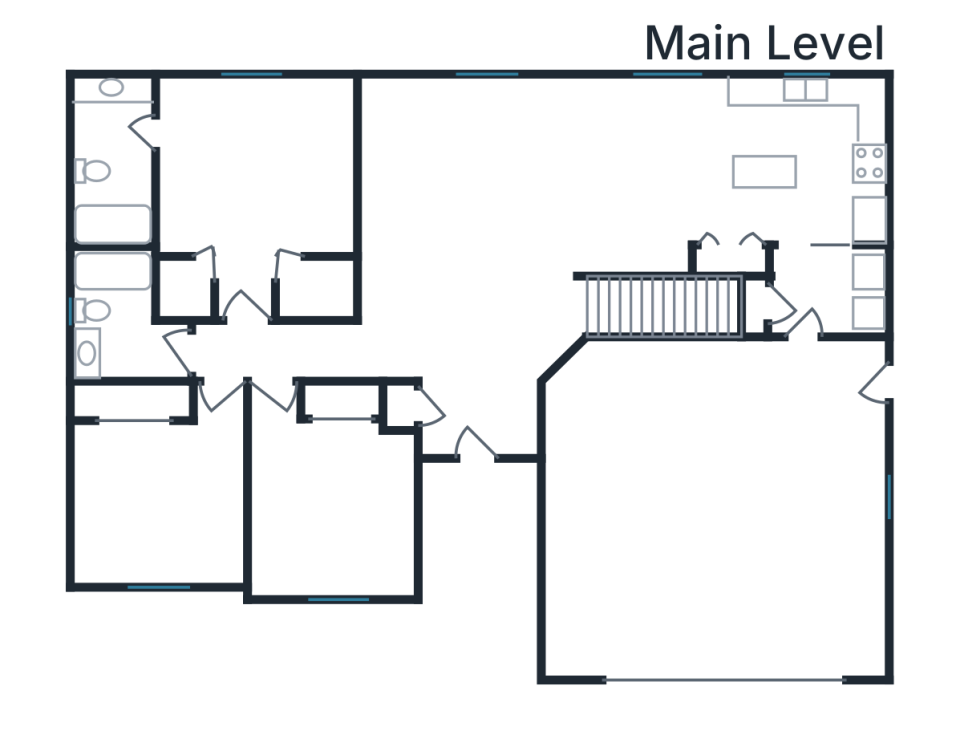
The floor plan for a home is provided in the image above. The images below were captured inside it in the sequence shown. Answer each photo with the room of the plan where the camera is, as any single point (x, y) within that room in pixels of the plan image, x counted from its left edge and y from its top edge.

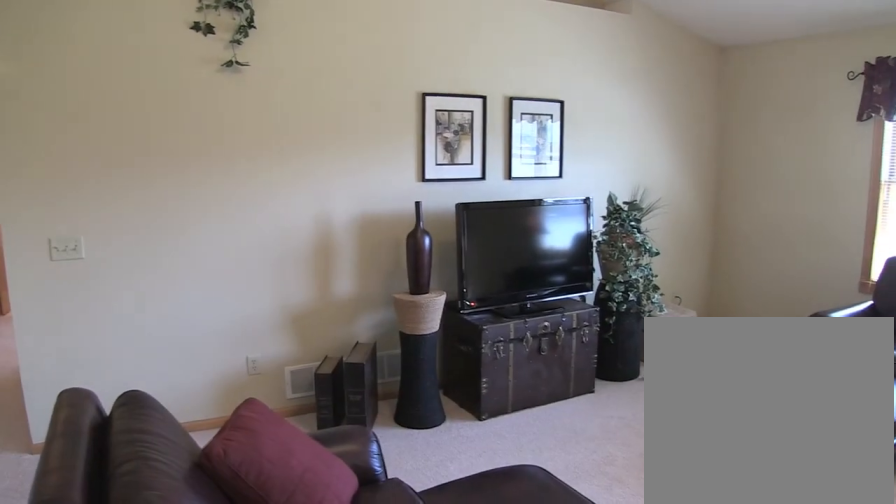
(468, 228)
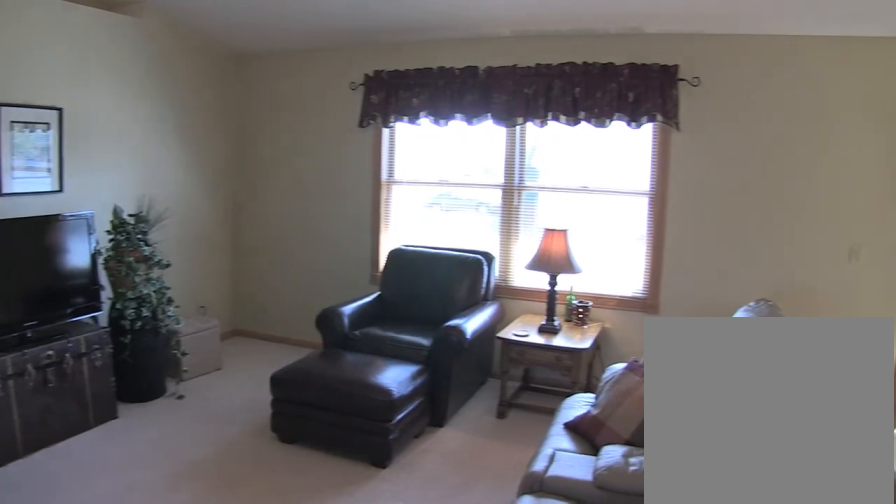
(468, 228)
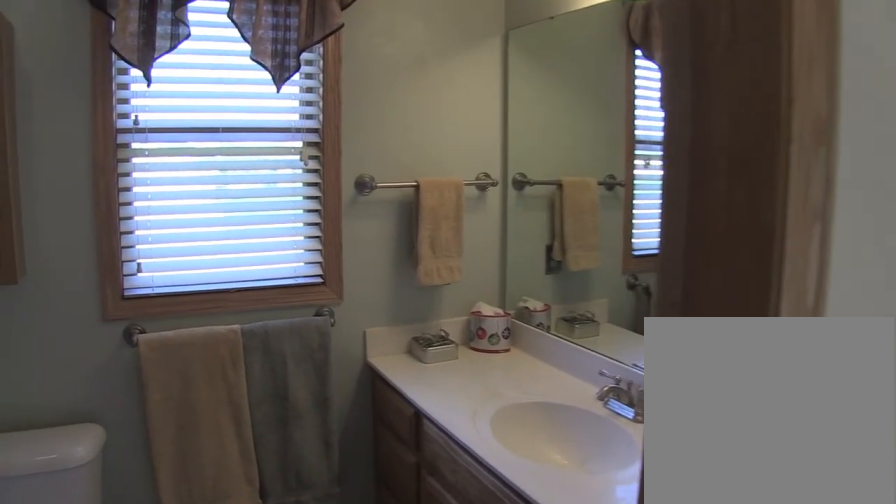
(116, 164)
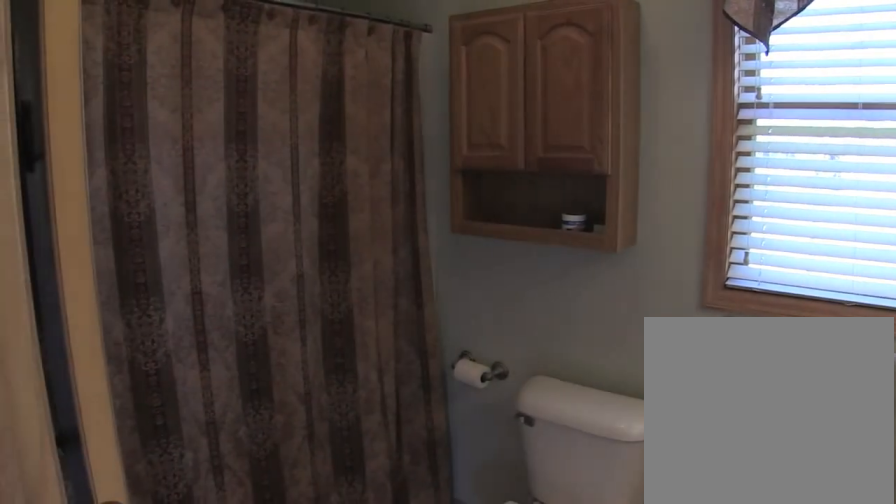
(116, 164)
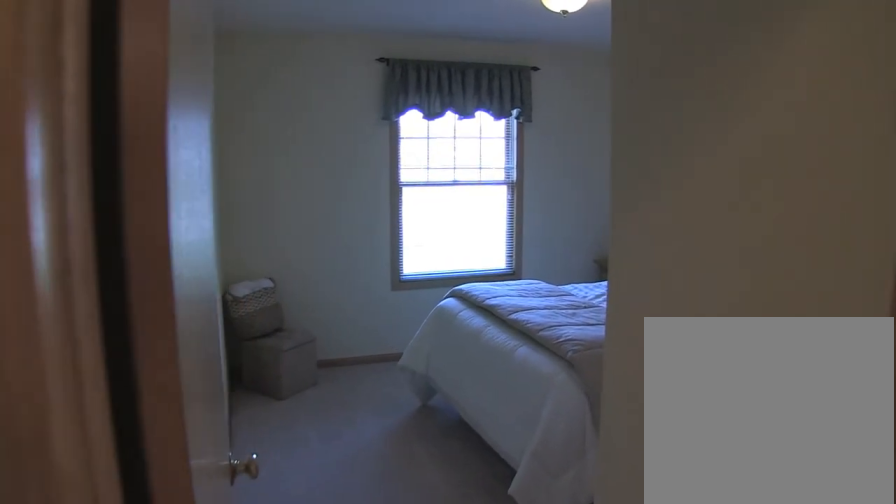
(165, 496)
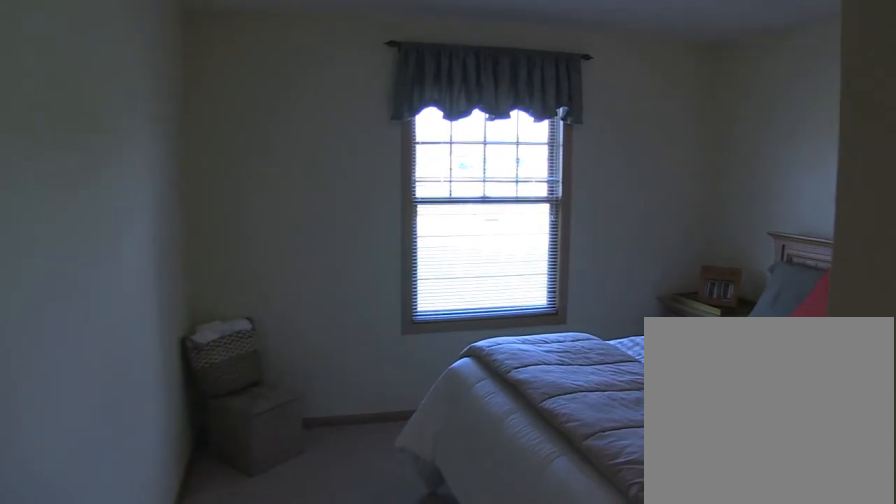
(165, 496)
